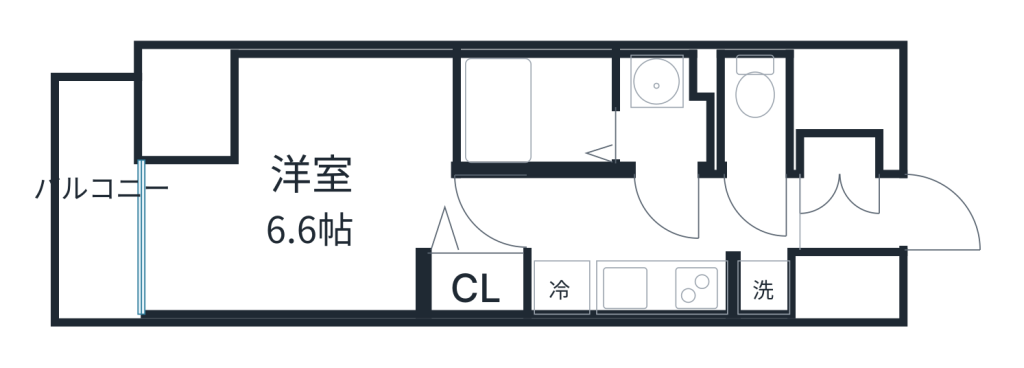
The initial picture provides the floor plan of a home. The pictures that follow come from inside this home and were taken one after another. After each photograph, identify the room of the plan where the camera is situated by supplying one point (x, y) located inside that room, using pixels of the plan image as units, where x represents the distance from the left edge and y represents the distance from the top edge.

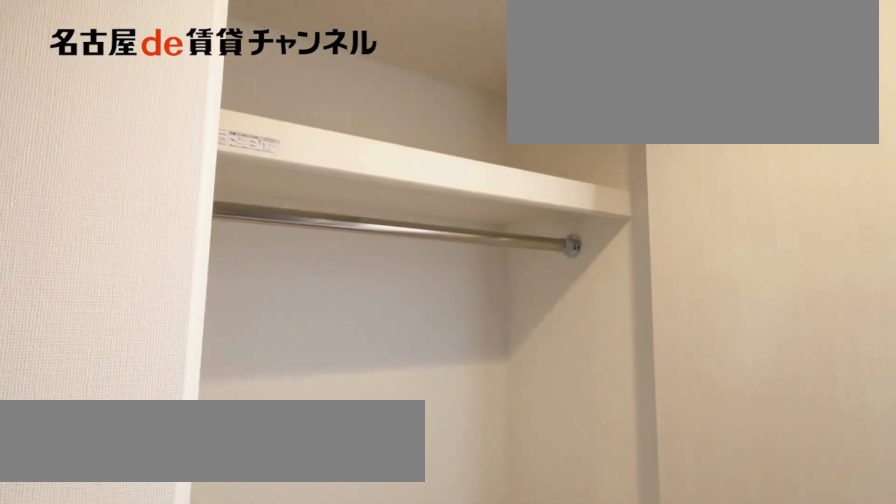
(473, 284)
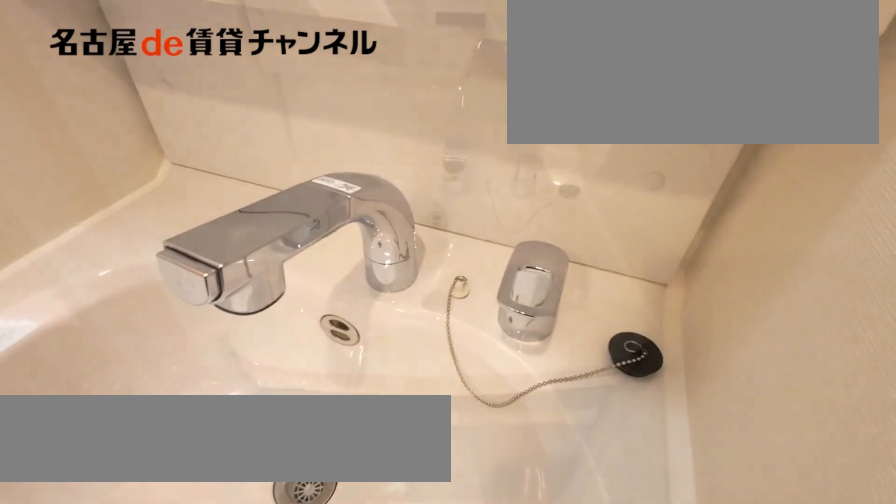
(666, 112)
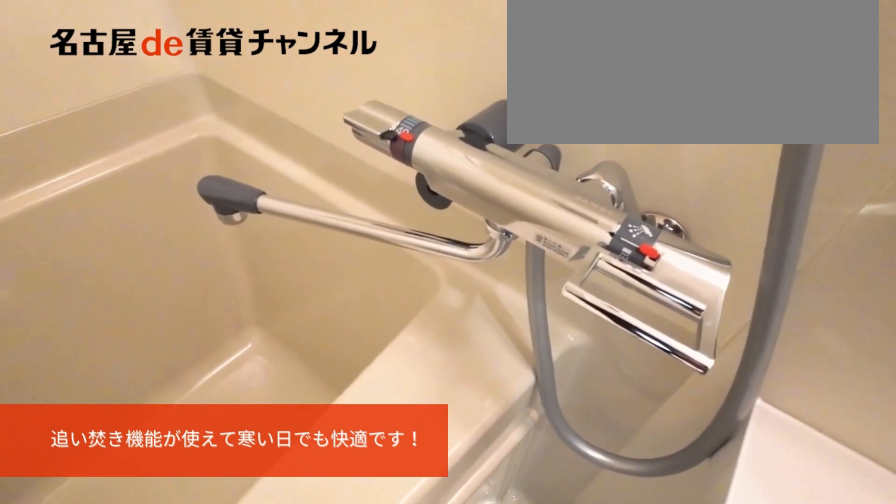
(536, 111)
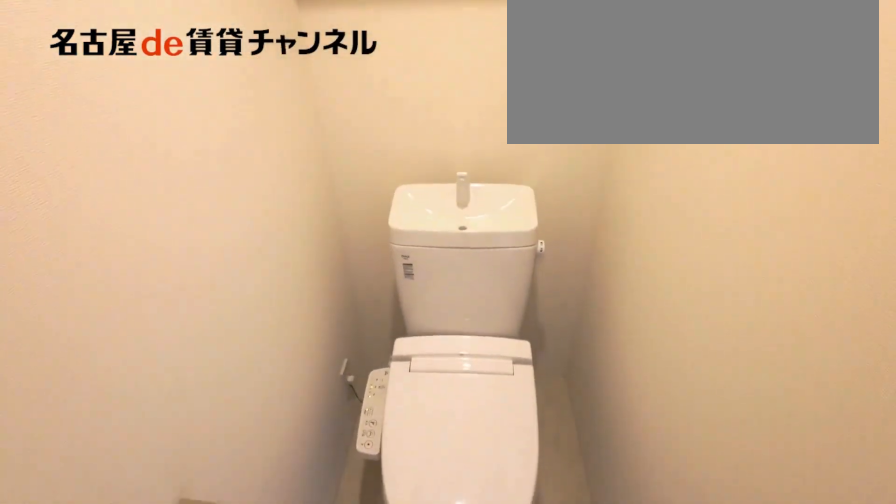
(751, 111)
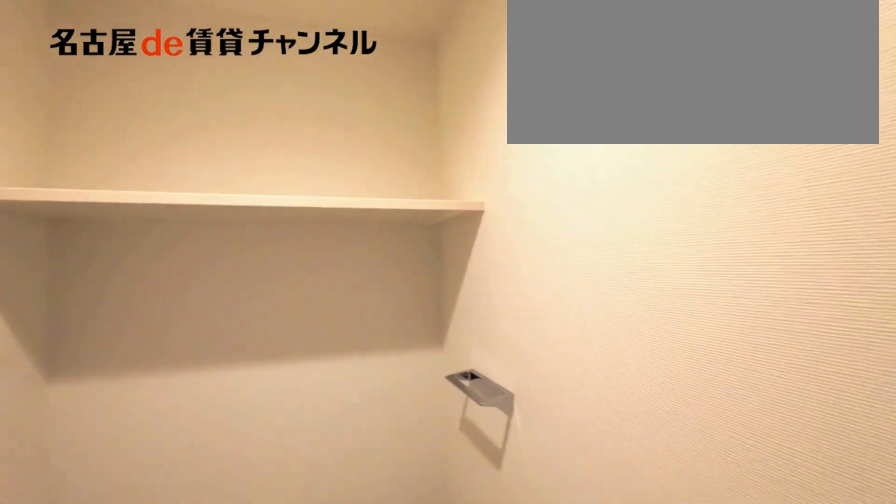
(751, 111)
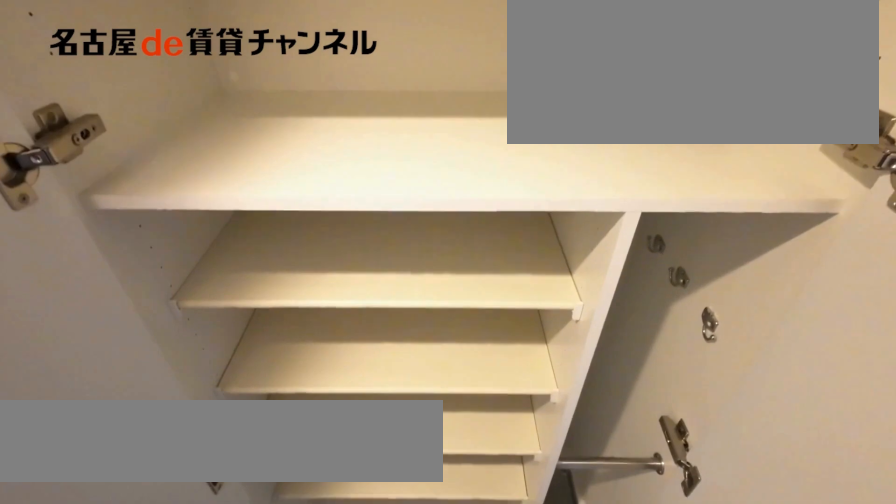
(847, 152)
